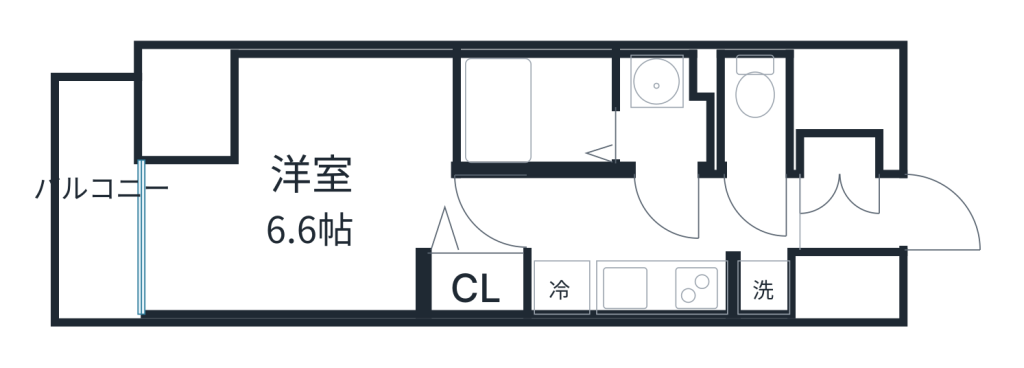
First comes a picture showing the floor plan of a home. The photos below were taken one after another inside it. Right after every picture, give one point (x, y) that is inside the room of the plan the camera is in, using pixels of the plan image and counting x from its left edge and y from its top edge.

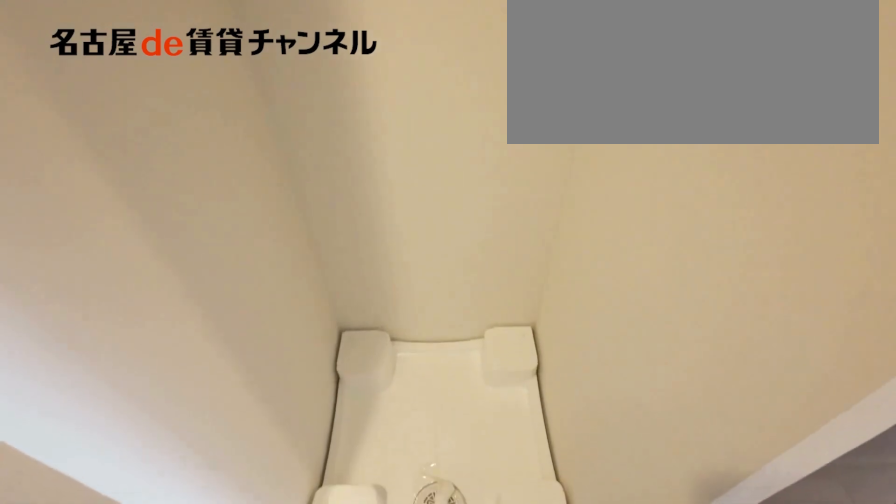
(760, 285)
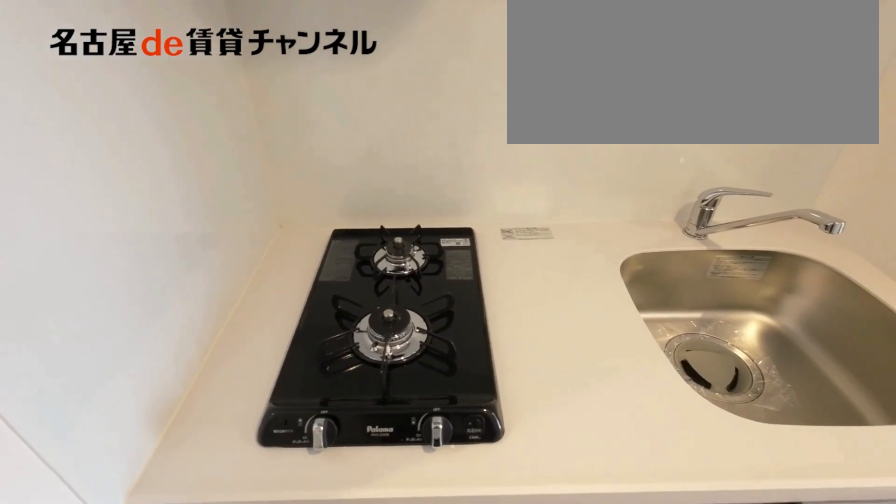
(629, 282)
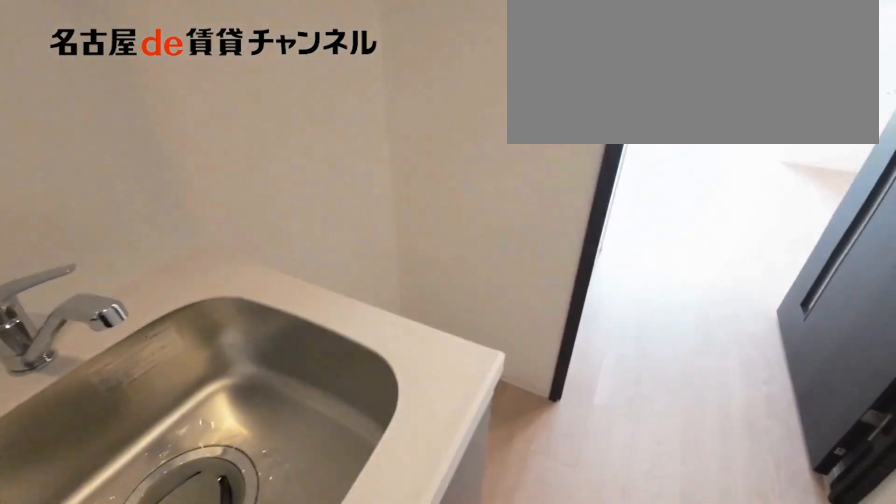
(629, 282)
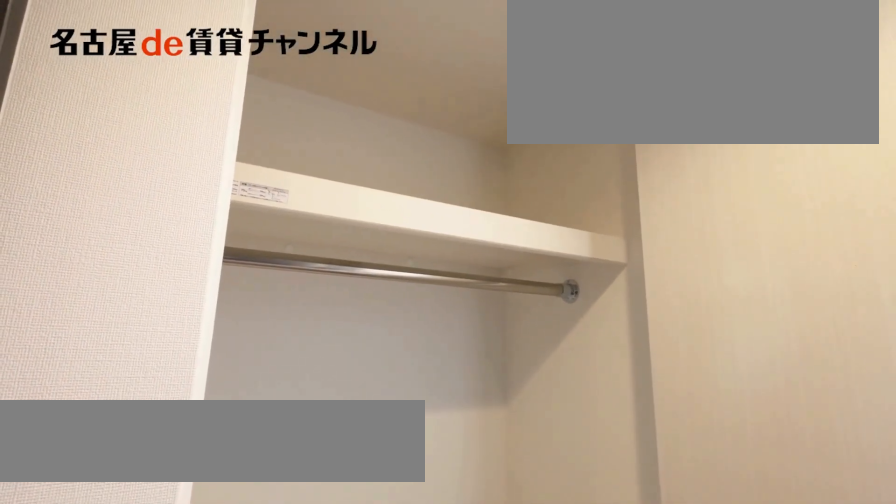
(473, 284)
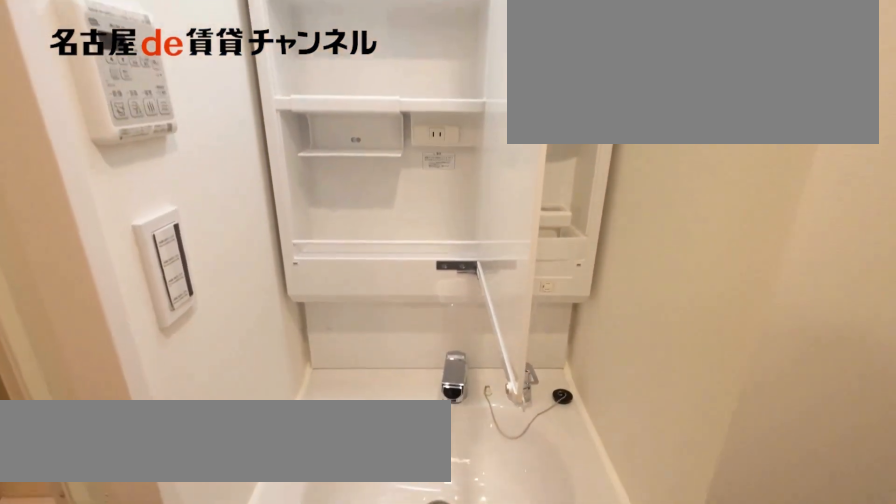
(666, 112)
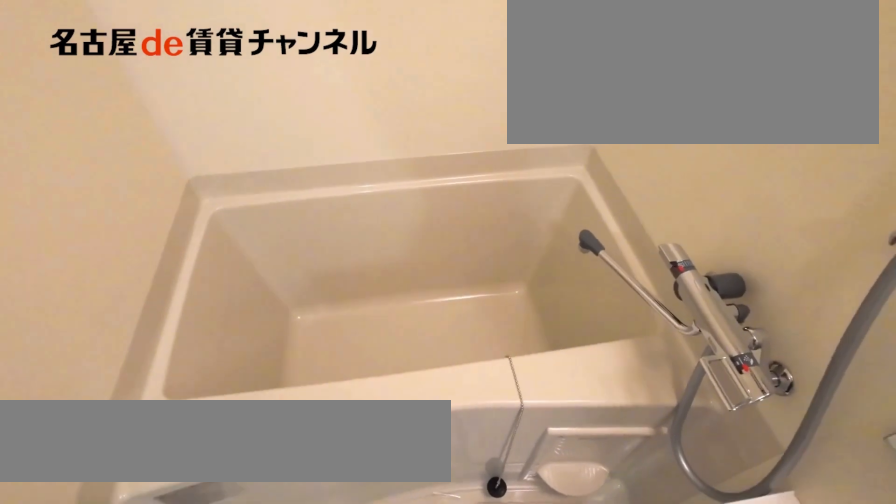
(536, 111)
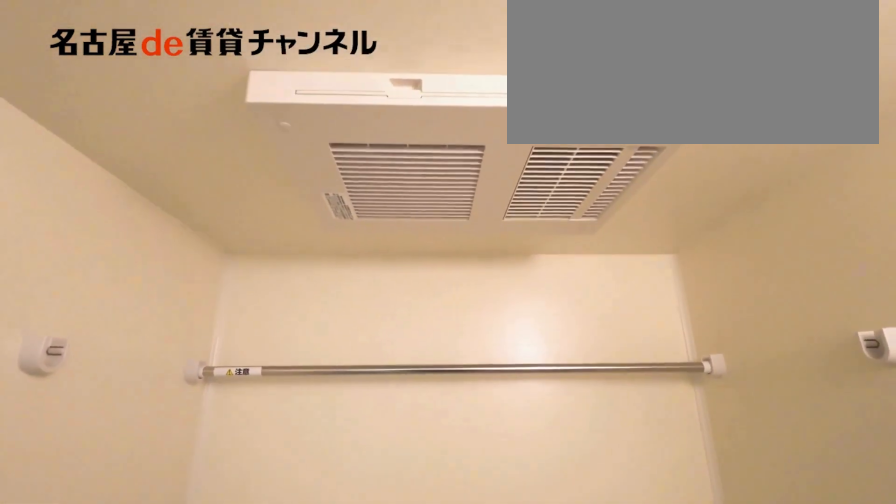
(536, 111)
